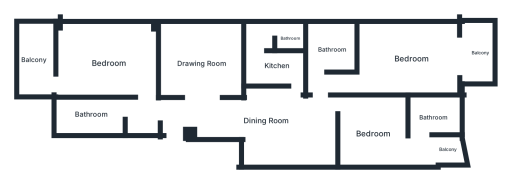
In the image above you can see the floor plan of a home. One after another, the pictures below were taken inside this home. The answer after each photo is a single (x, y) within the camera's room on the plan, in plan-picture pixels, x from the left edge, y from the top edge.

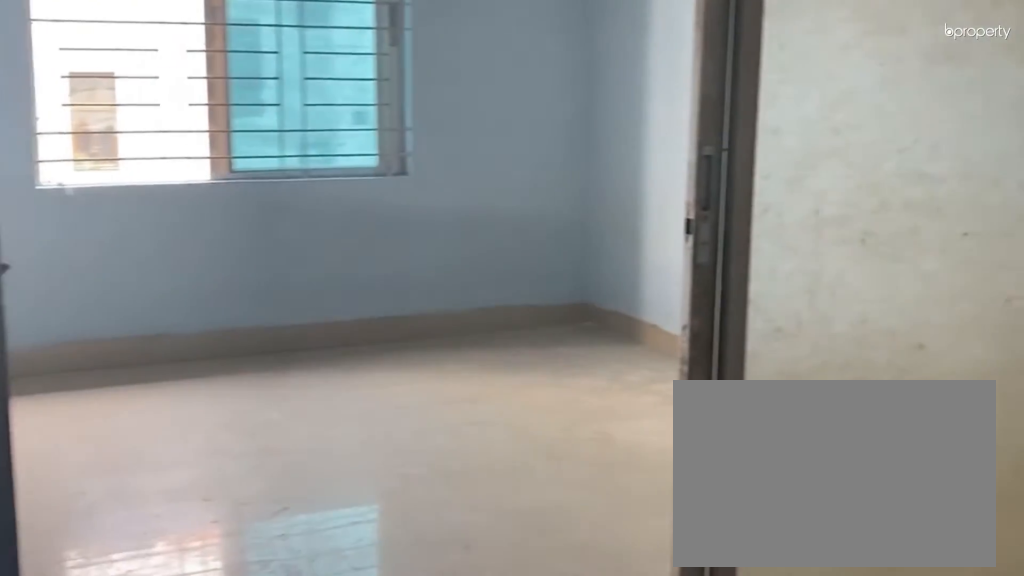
(191, 116)
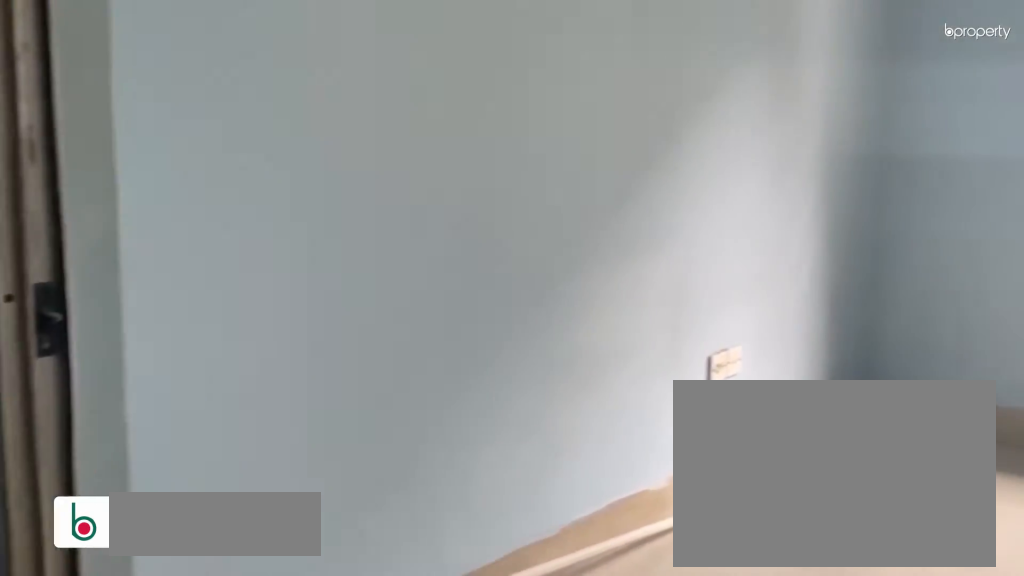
(202, 61)
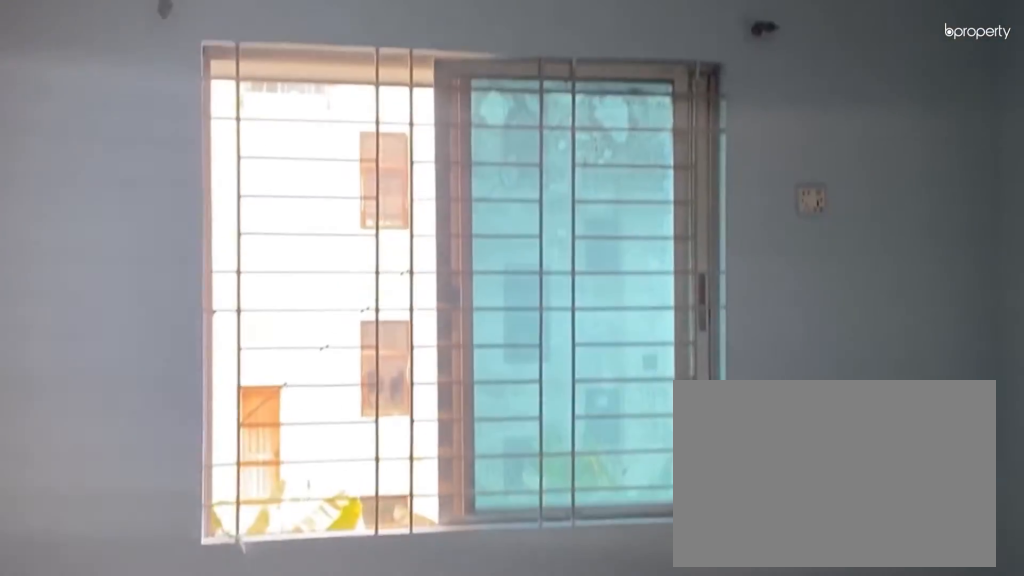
(202, 61)
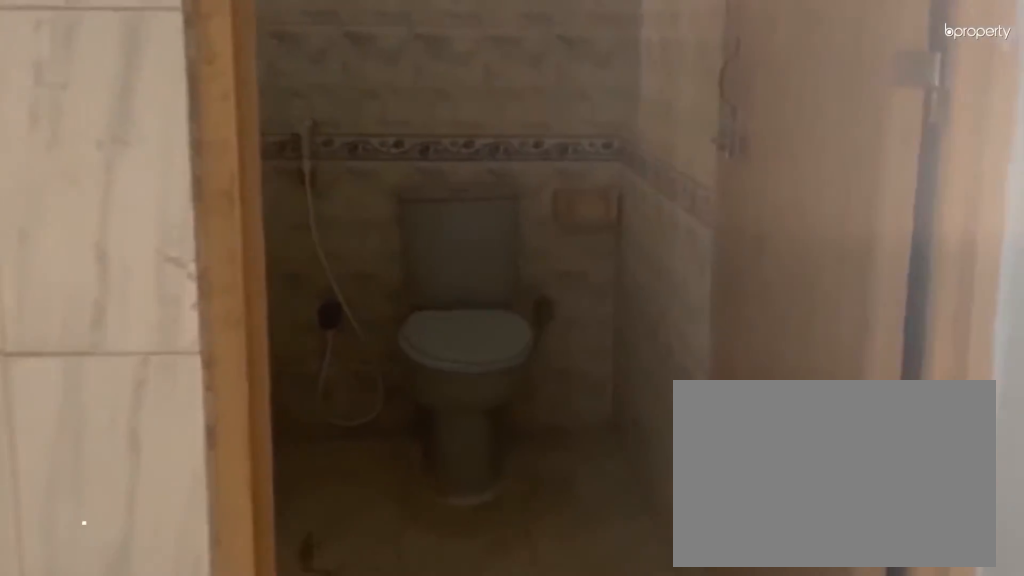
(91, 113)
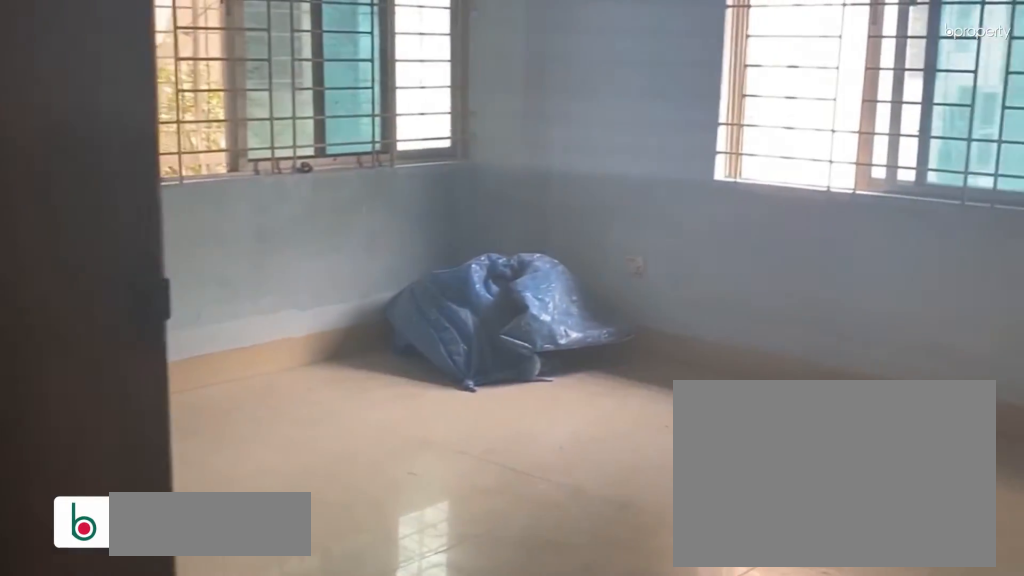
(108, 63)
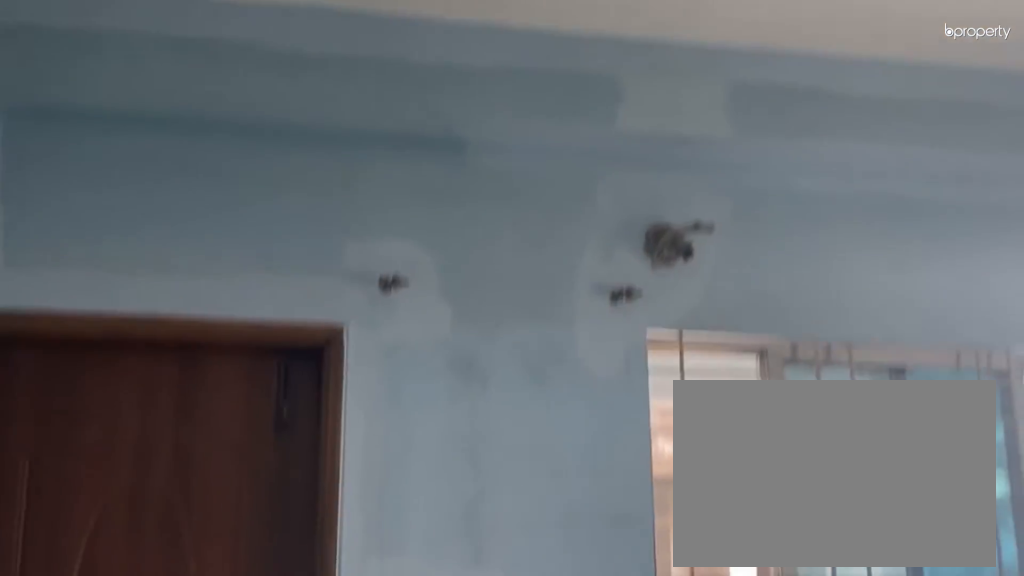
(108, 63)
